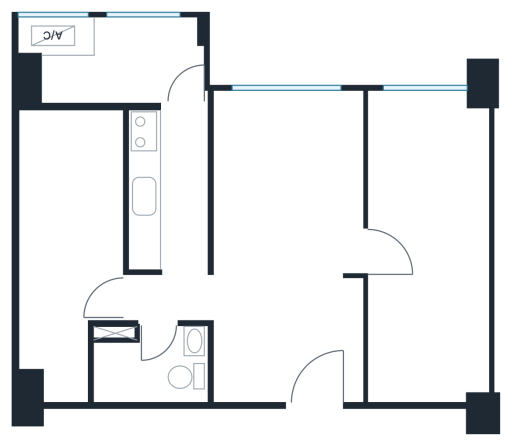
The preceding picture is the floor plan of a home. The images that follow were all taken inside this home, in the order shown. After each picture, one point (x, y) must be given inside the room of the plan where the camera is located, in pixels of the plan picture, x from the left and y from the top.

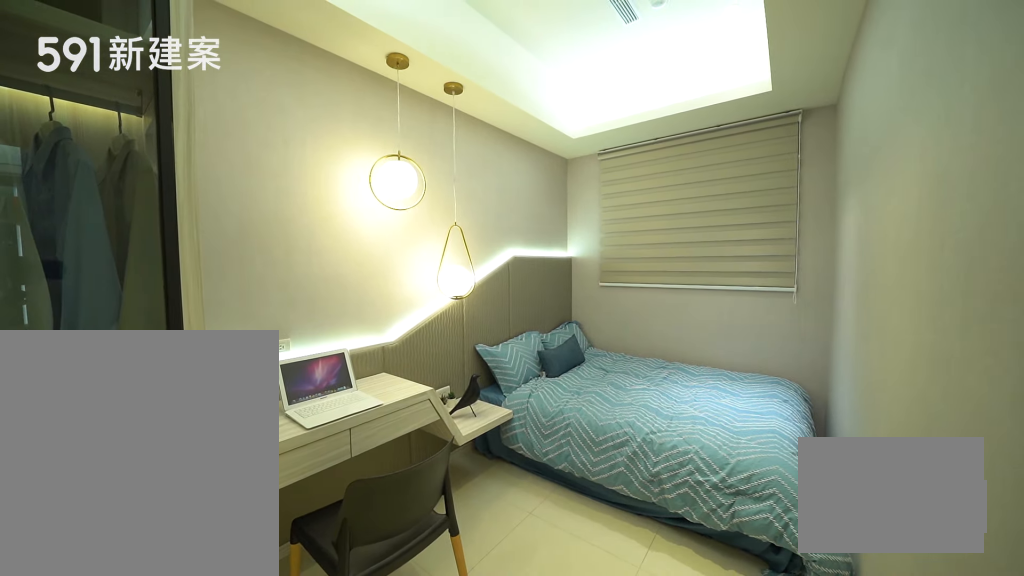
(66, 240)
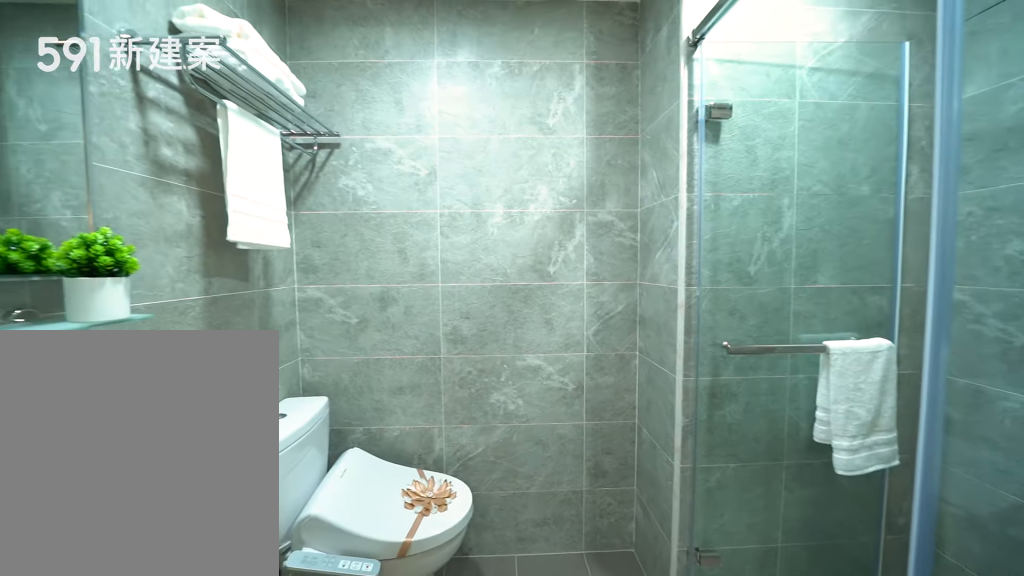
(151, 365)
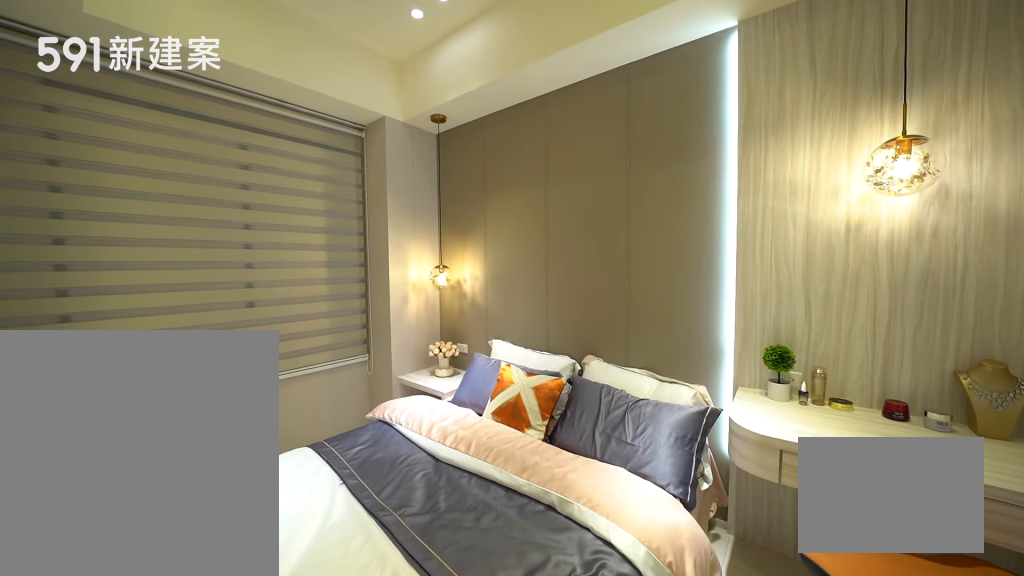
(432, 247)
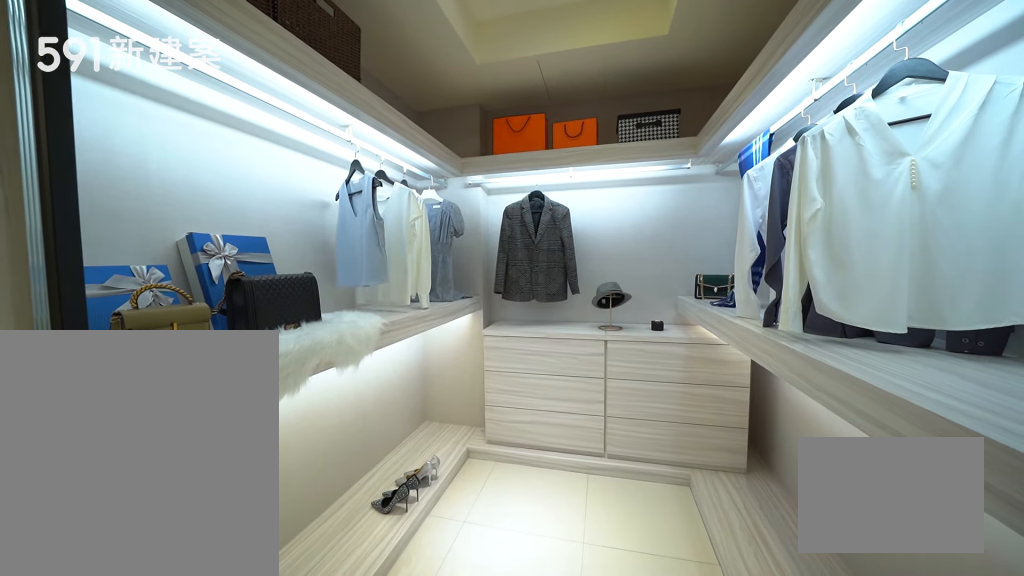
(432, 247)
